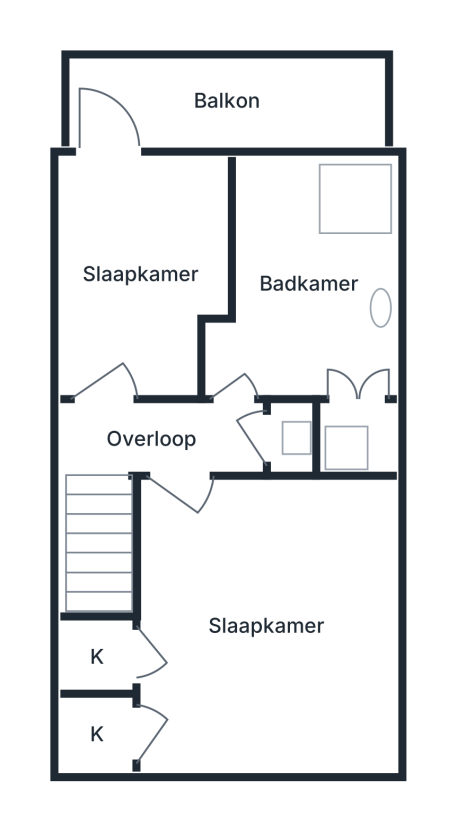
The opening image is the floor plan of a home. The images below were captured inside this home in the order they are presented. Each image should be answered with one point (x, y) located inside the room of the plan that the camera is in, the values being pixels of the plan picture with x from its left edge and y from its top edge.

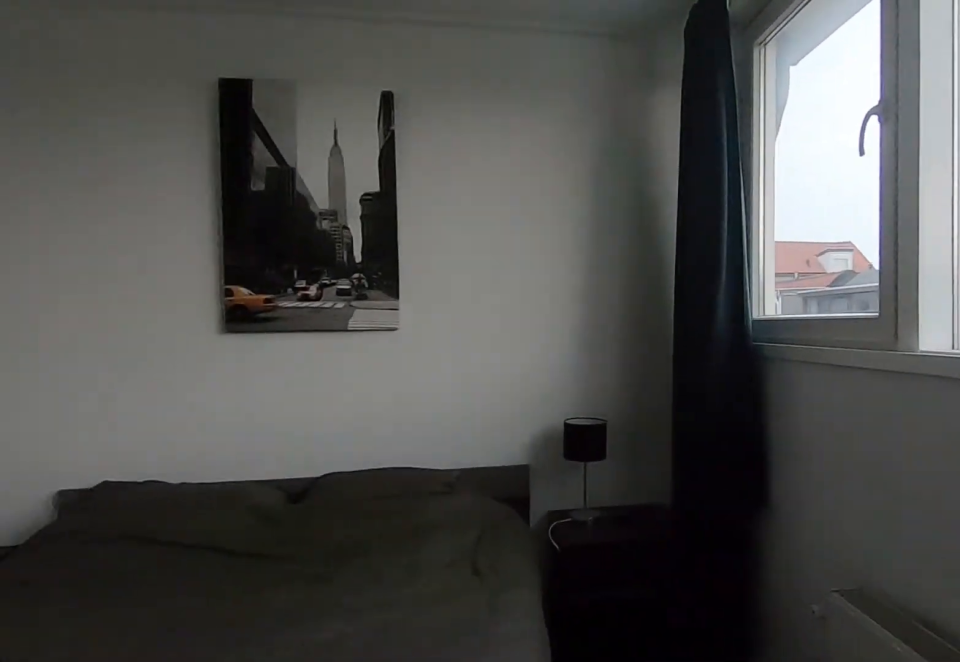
(377, 696)
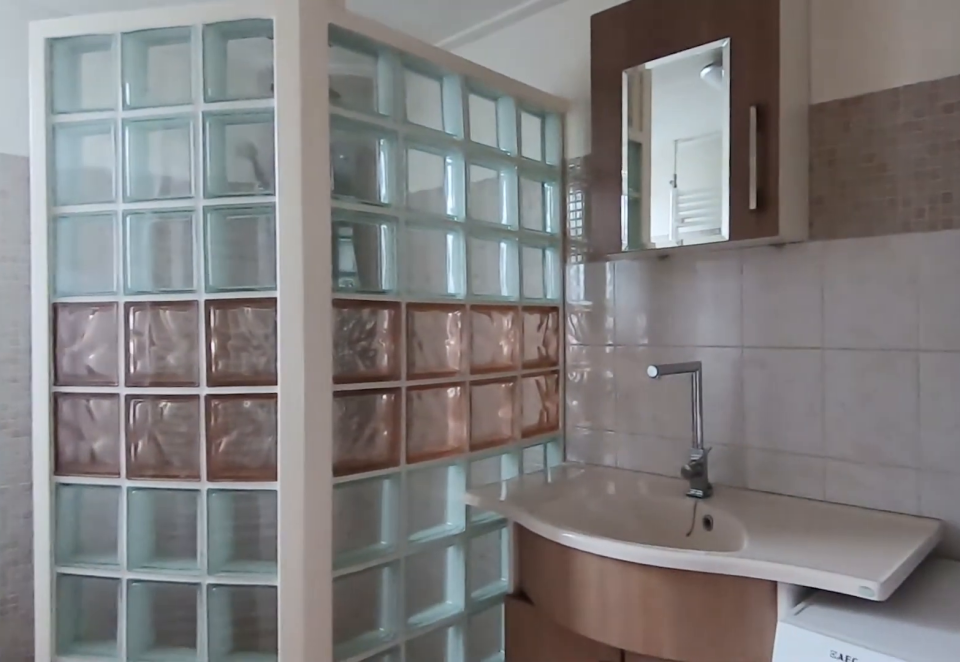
(295, 212)
